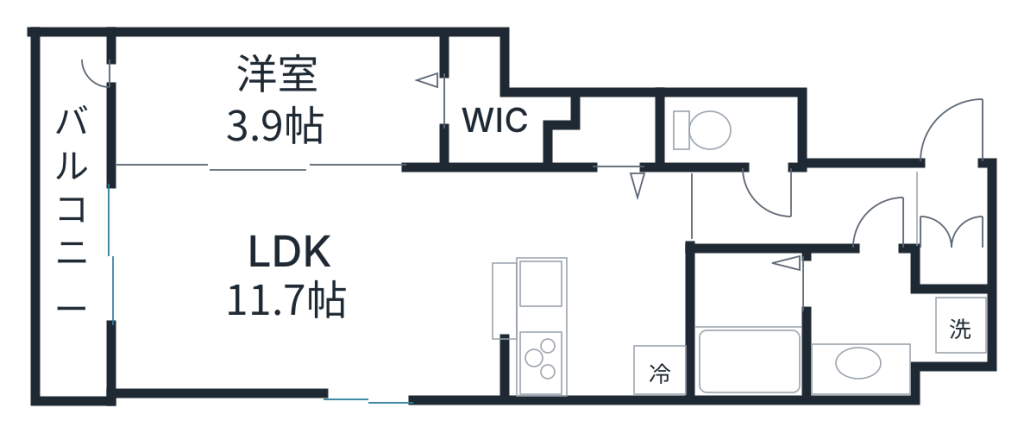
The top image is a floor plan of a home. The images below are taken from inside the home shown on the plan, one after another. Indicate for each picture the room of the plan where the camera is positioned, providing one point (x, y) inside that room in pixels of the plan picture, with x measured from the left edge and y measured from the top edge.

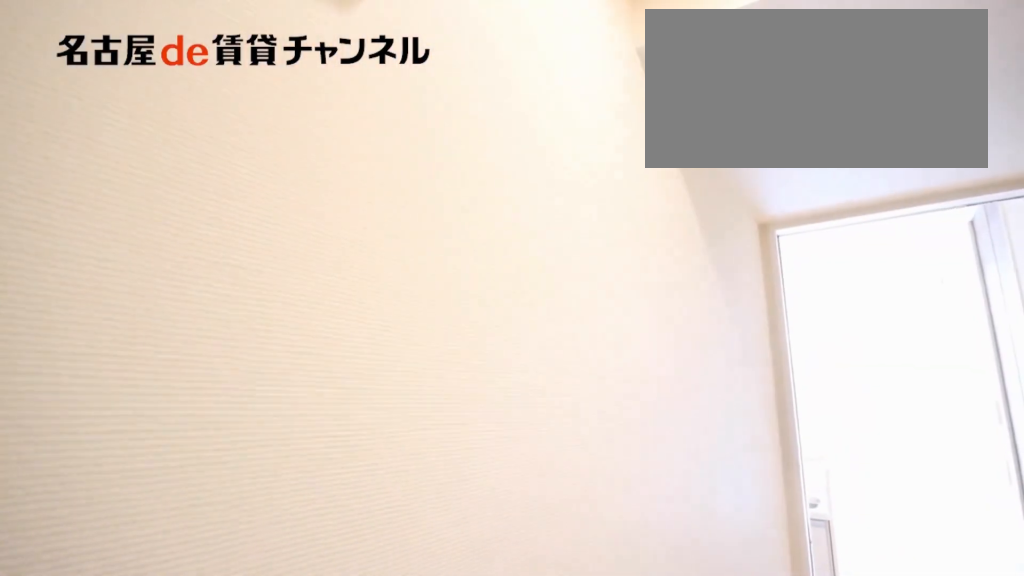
(953, 226)
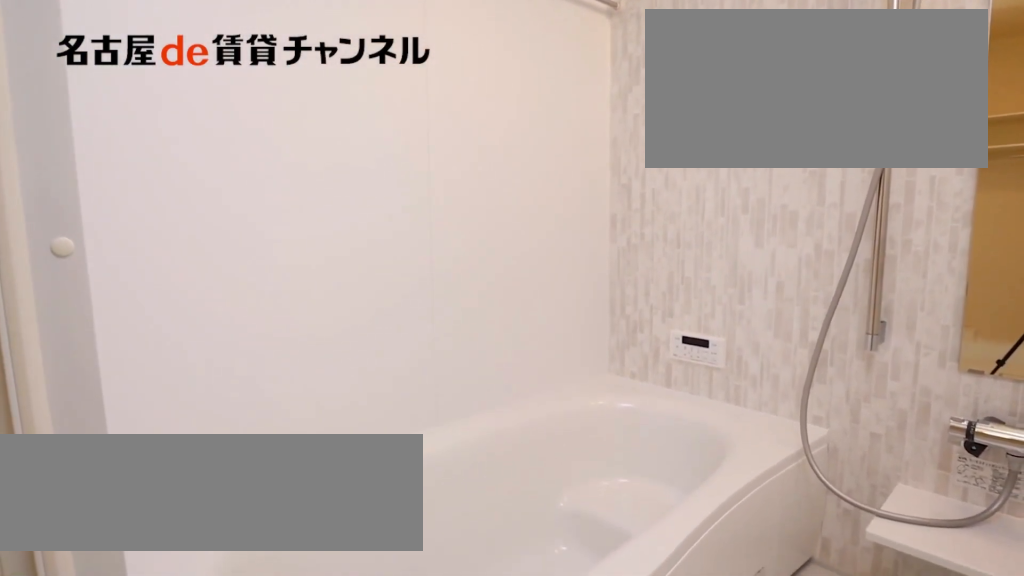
(746, 326)
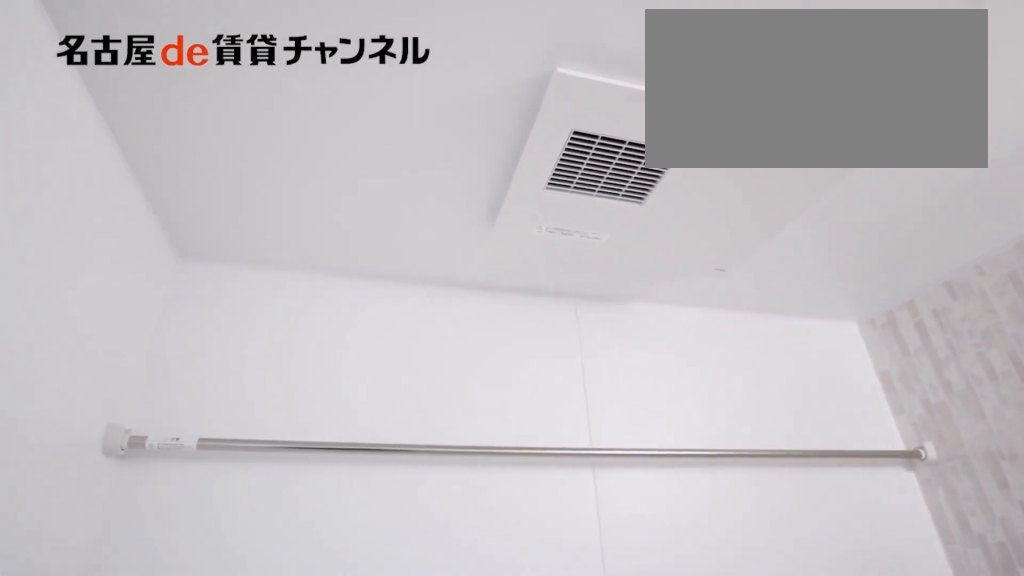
(746, 326)
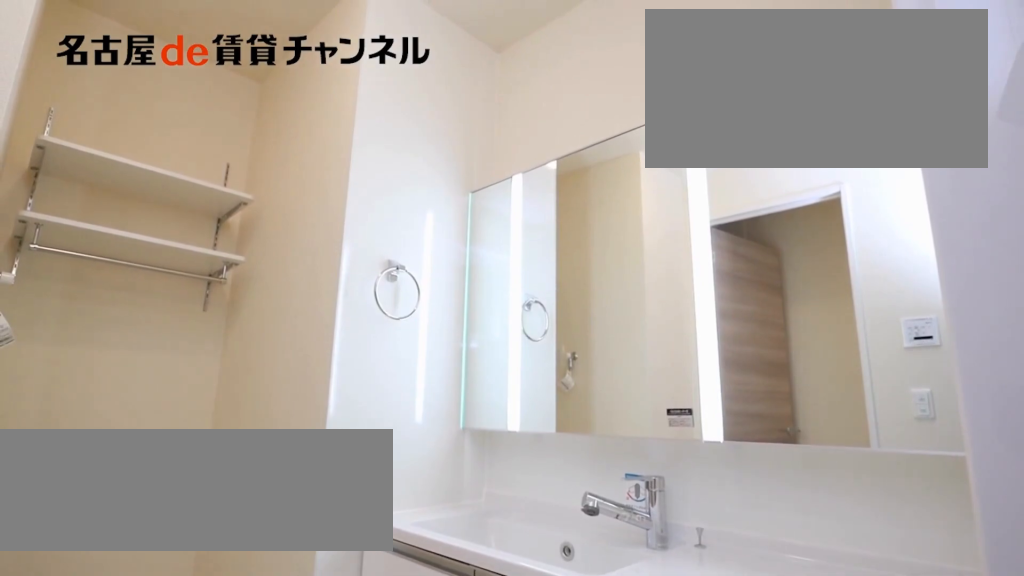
(887, 324)
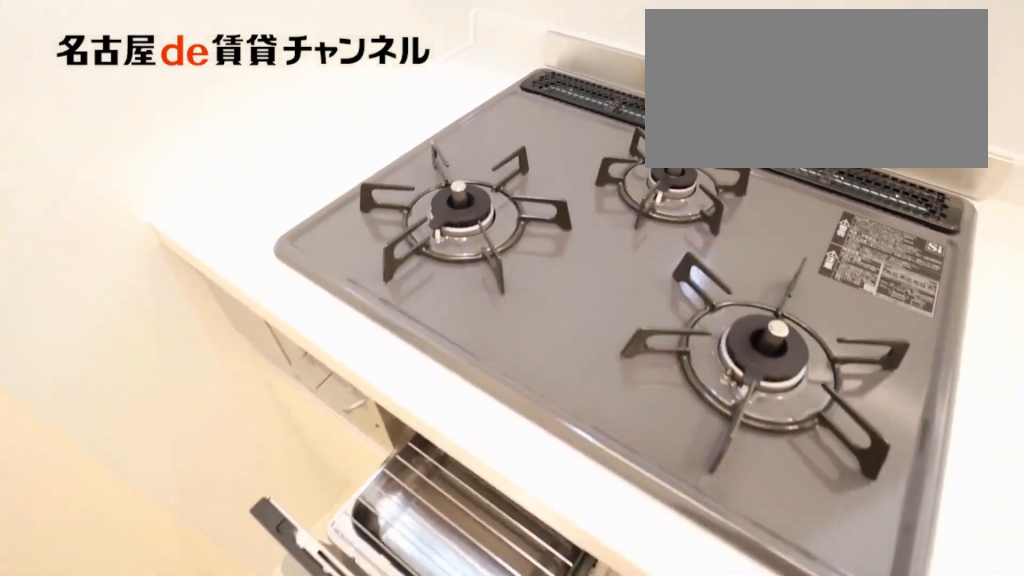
(604, 286)
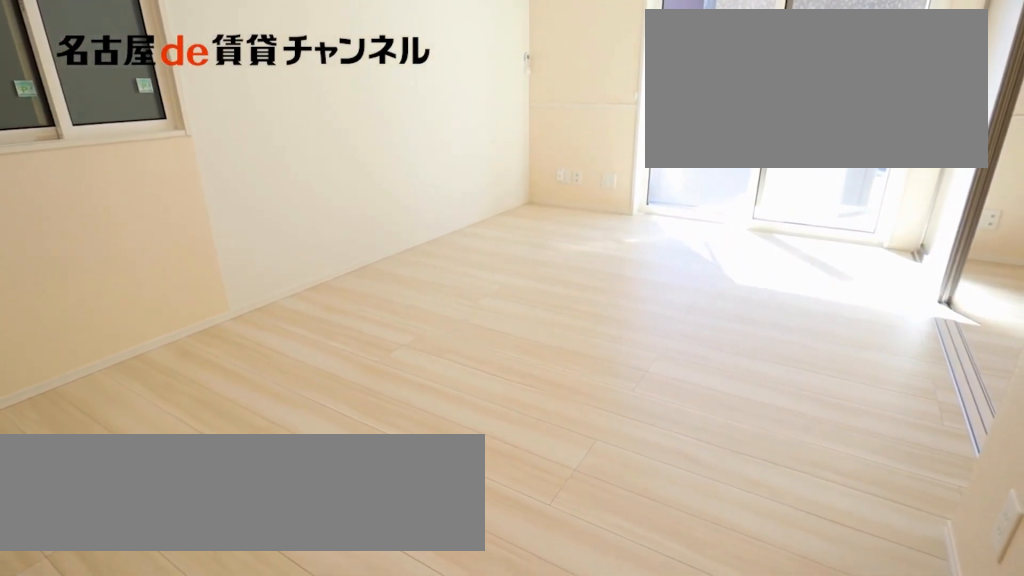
(311, 285)
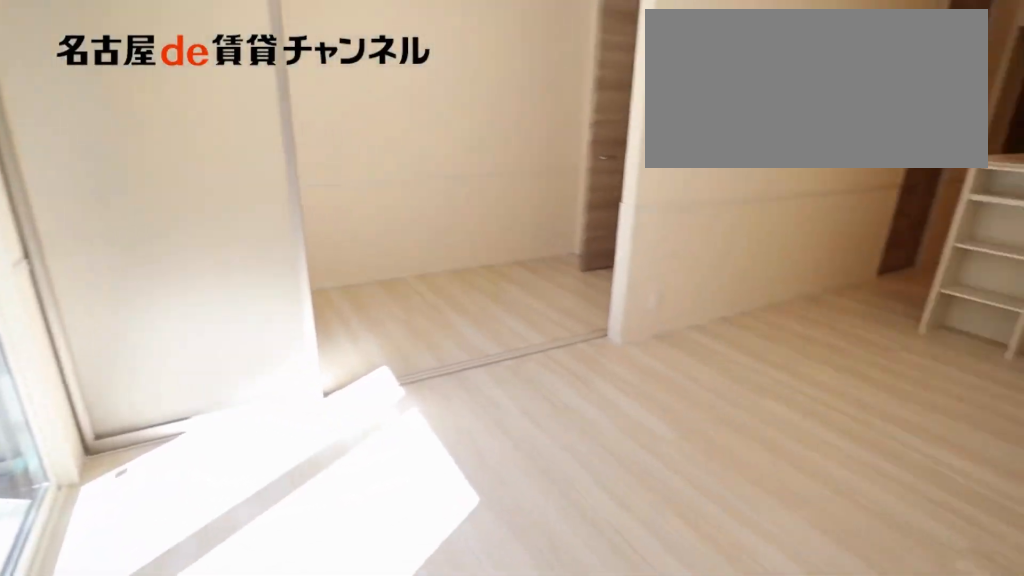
(311, 285)
